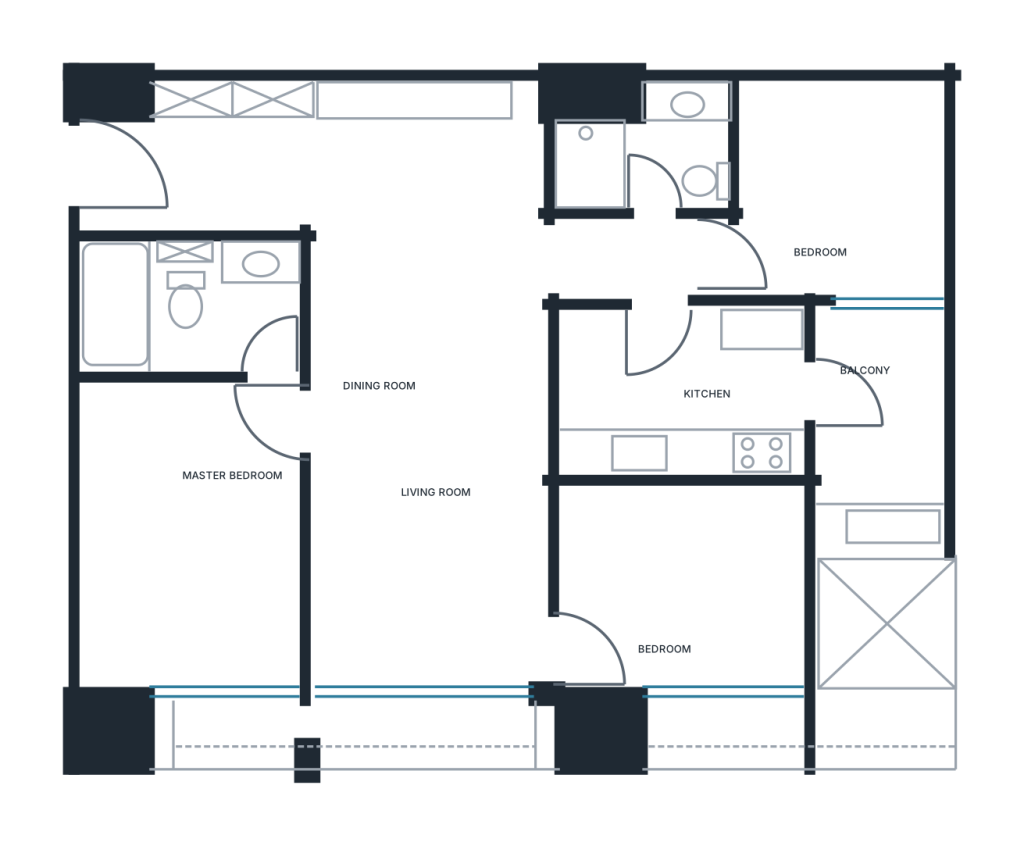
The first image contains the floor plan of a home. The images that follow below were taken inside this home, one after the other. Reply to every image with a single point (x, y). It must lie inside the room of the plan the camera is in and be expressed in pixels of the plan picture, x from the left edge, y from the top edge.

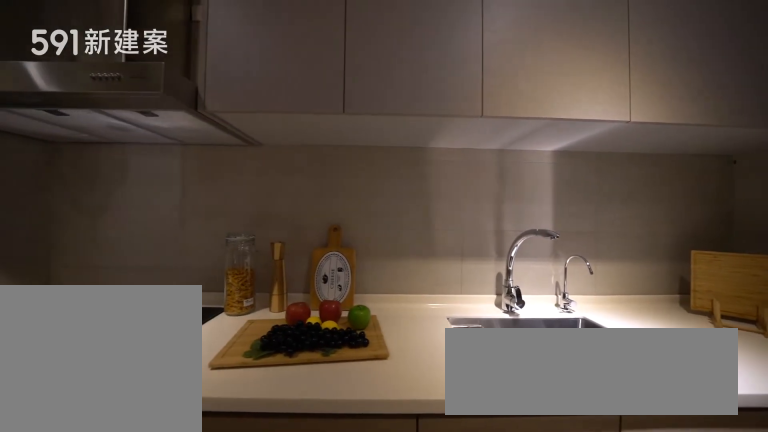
(685, 389)
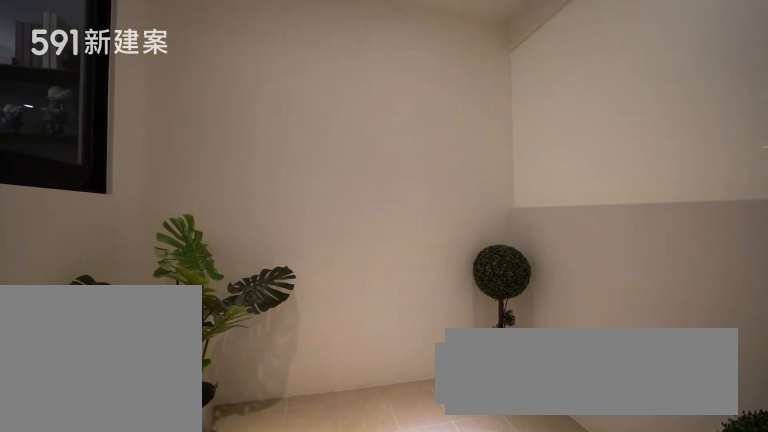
(883, 404)
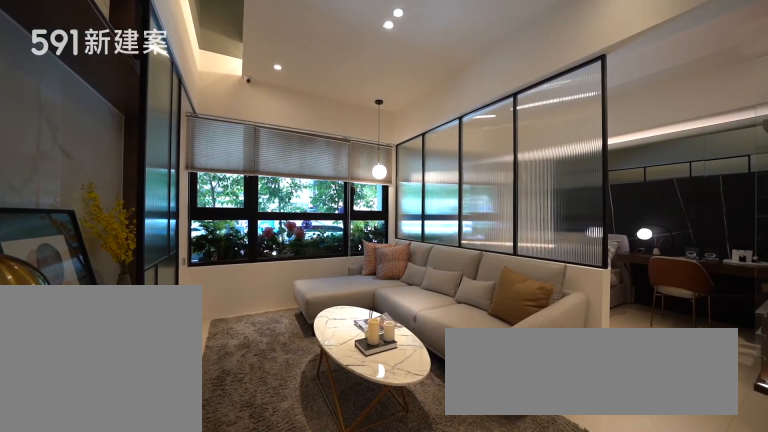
(430, 564)
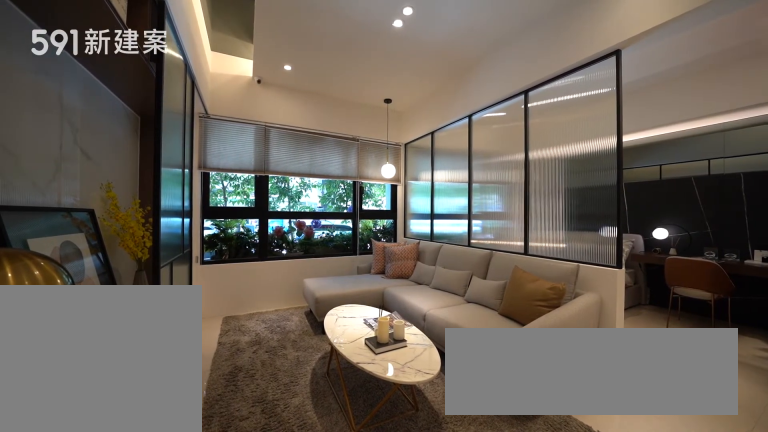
(430, 564)
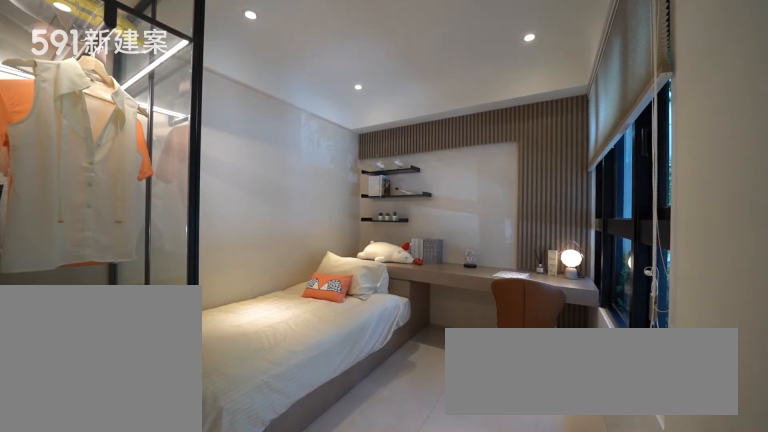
(685, 589)
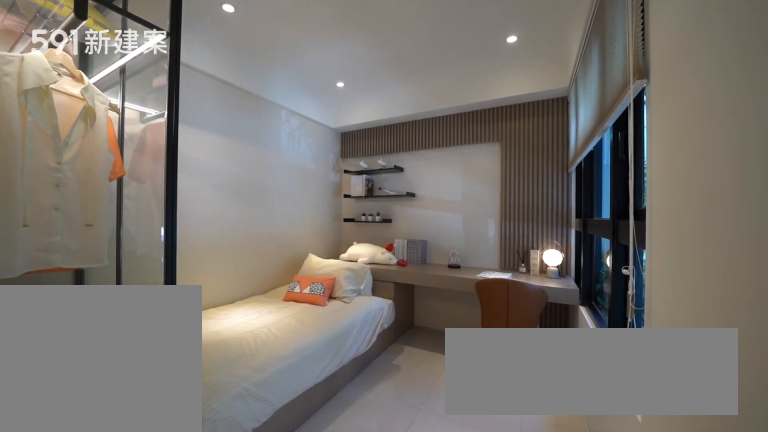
(685, 589)
